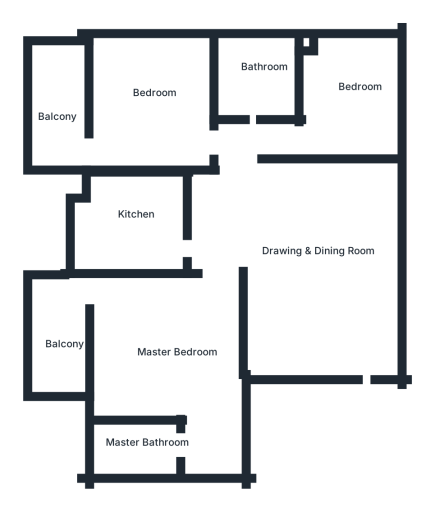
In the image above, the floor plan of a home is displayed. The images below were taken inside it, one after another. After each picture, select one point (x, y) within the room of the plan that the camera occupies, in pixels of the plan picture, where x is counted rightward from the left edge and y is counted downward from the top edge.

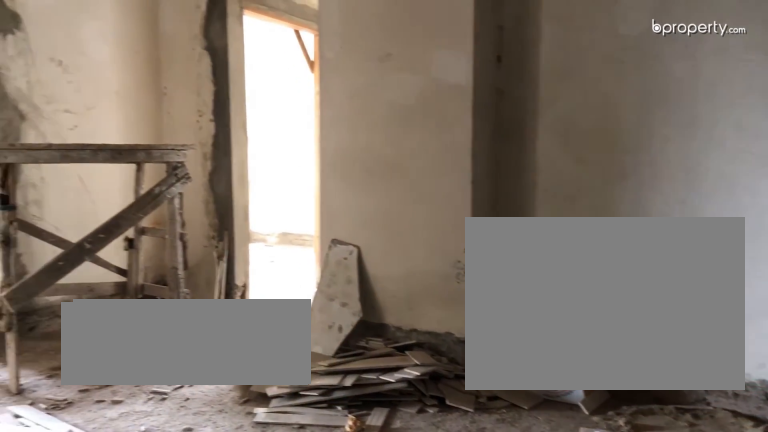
(333, 272)
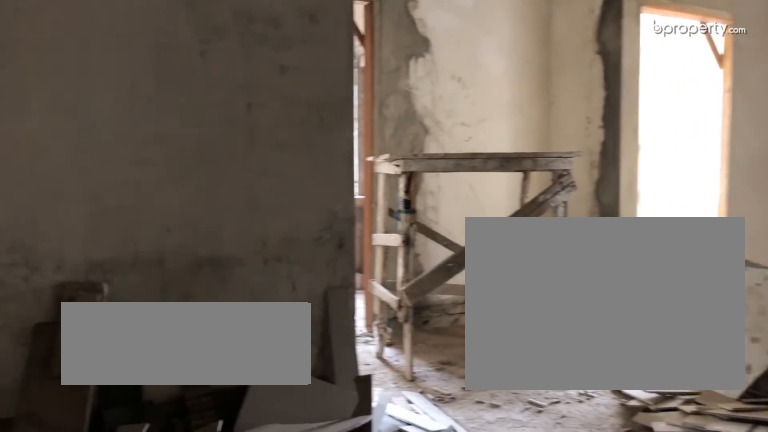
(333, 272)
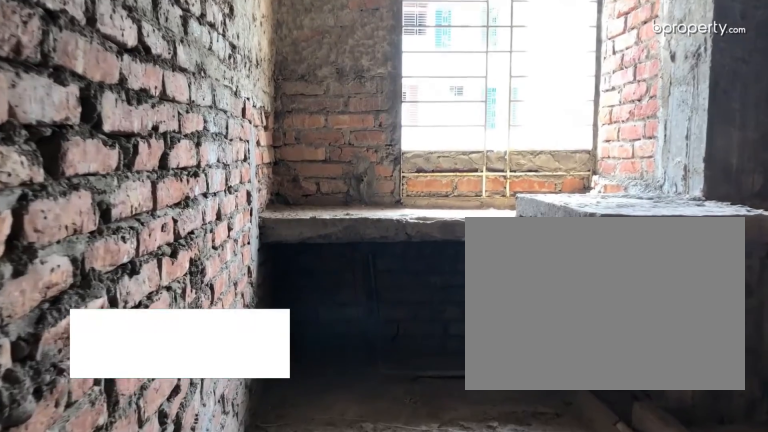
(132, 225)
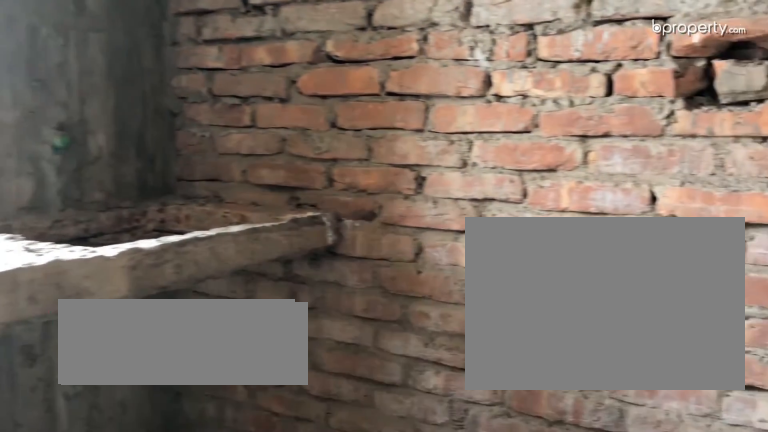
(132, 225)
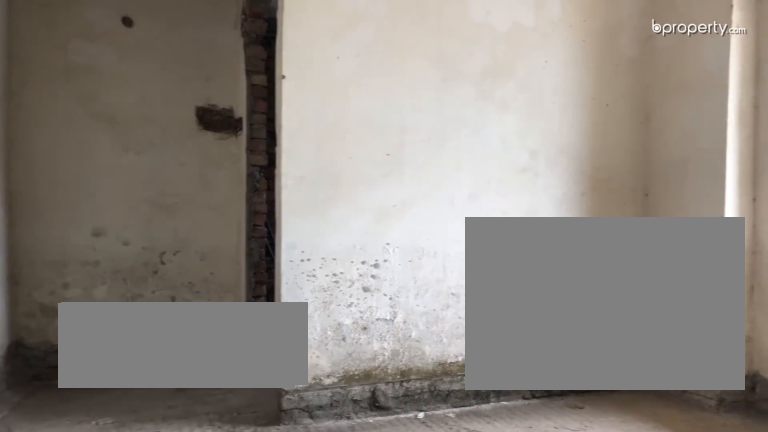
(184, 346)
